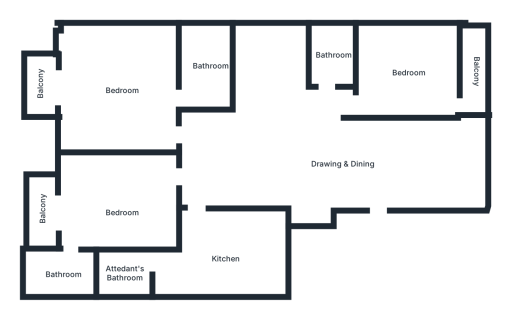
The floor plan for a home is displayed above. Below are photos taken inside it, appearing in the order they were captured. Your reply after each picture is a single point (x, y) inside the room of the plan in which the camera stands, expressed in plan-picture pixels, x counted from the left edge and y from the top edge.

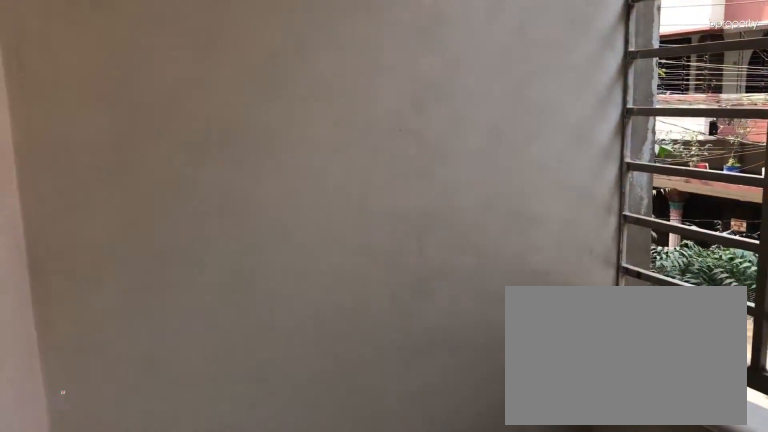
(45, 212)
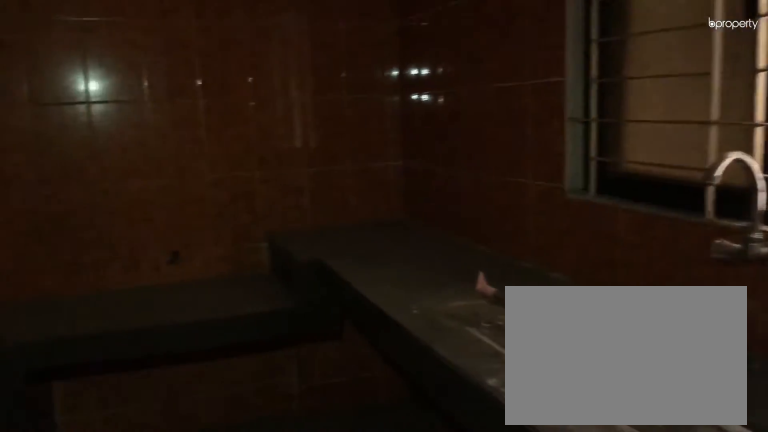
(226, 257)
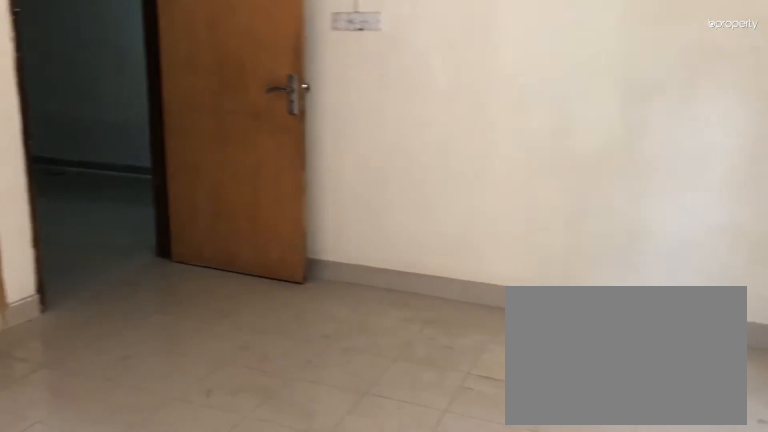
(121, 89)
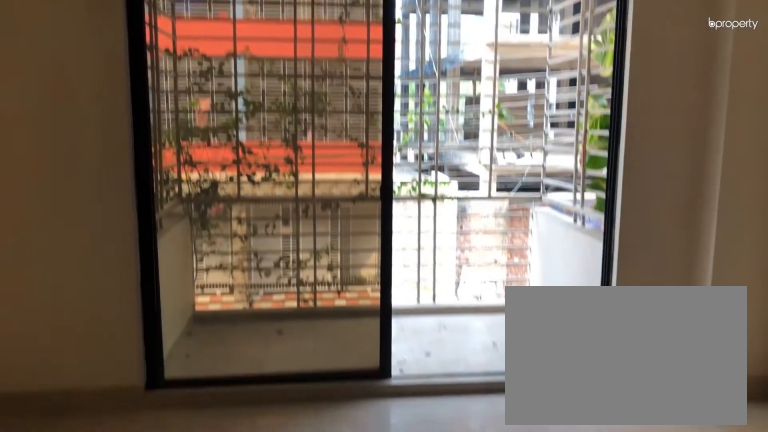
(121, 89)
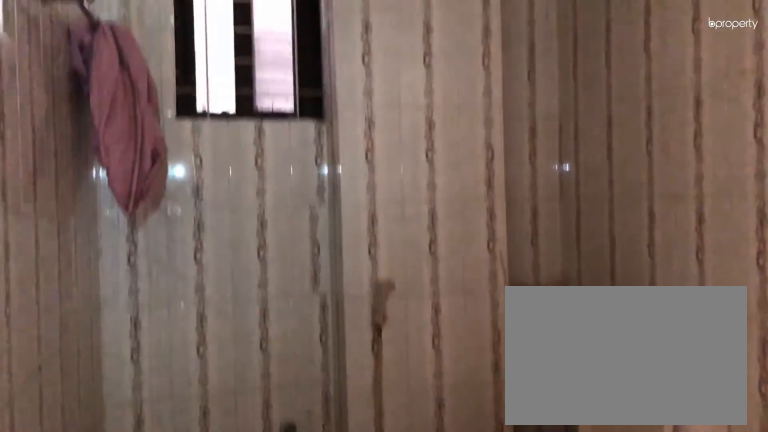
(208, 64)
